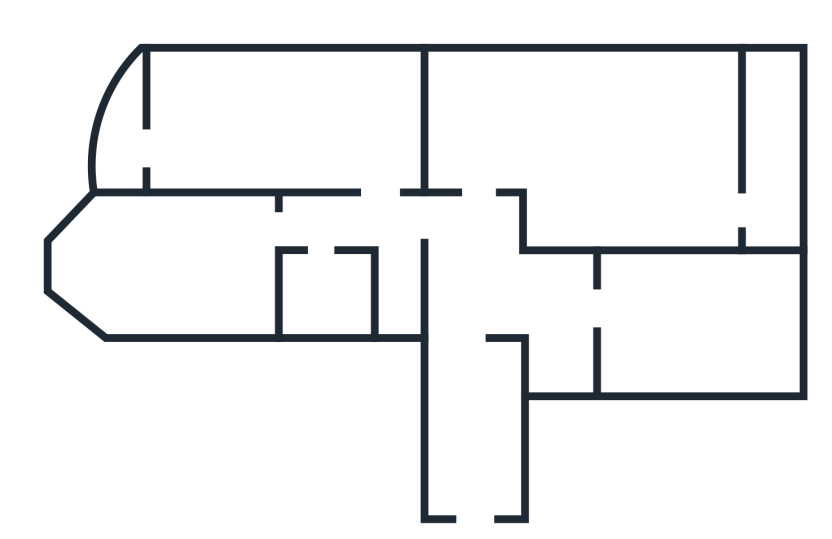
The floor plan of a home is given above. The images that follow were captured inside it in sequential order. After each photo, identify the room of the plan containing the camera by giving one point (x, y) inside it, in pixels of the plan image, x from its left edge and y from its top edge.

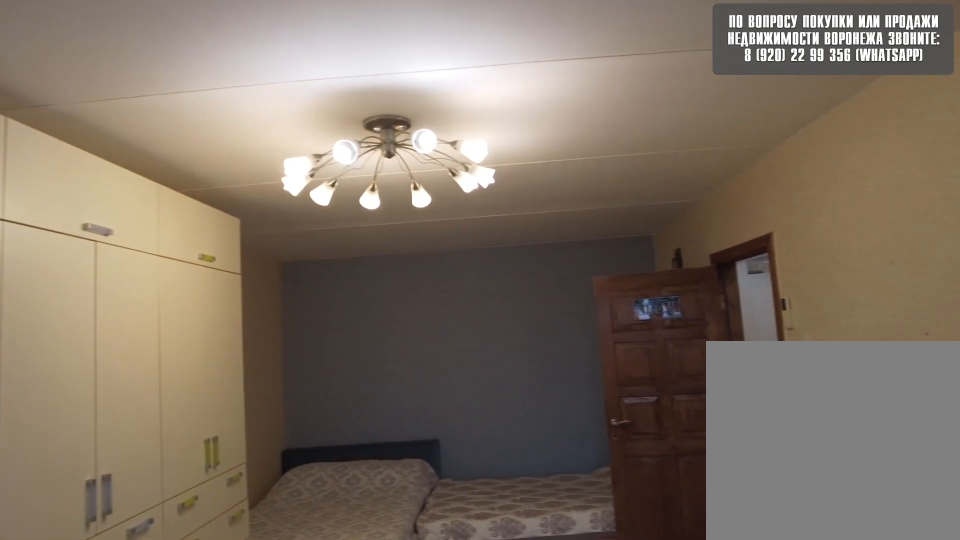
(342, 131)
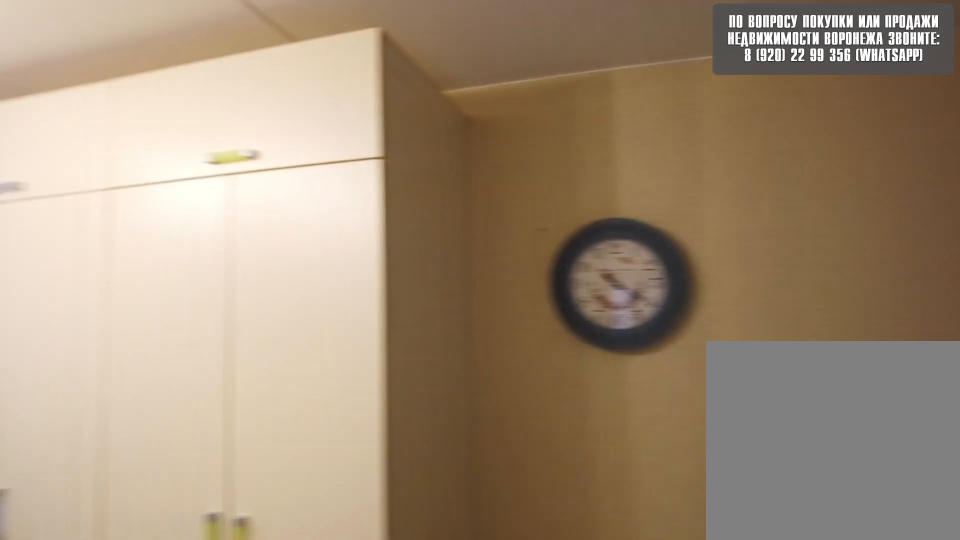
(342, 131)
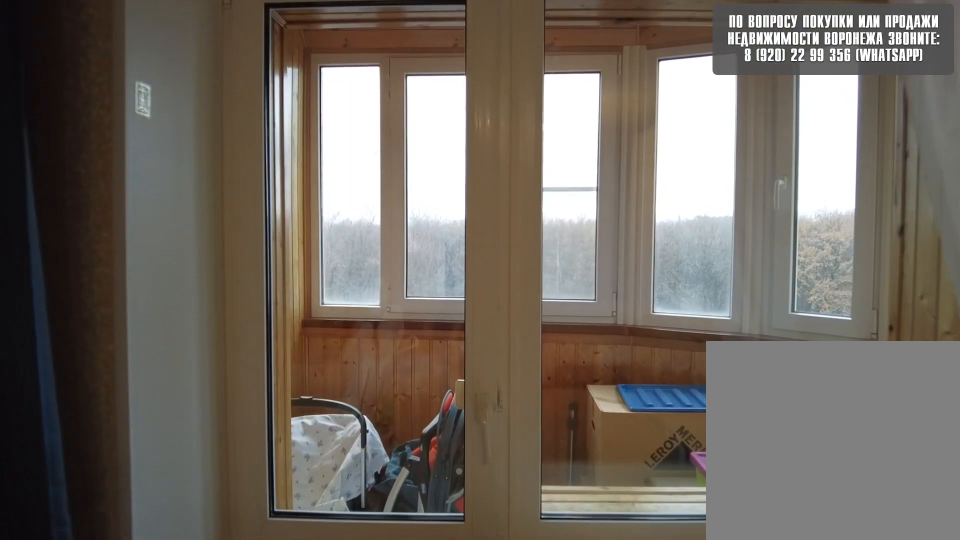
(202, 135)
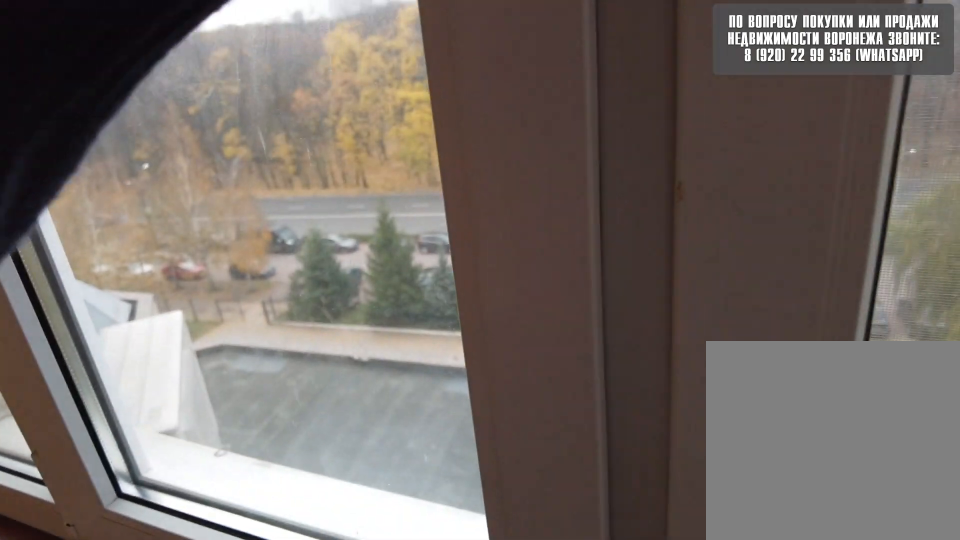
(129, 138)
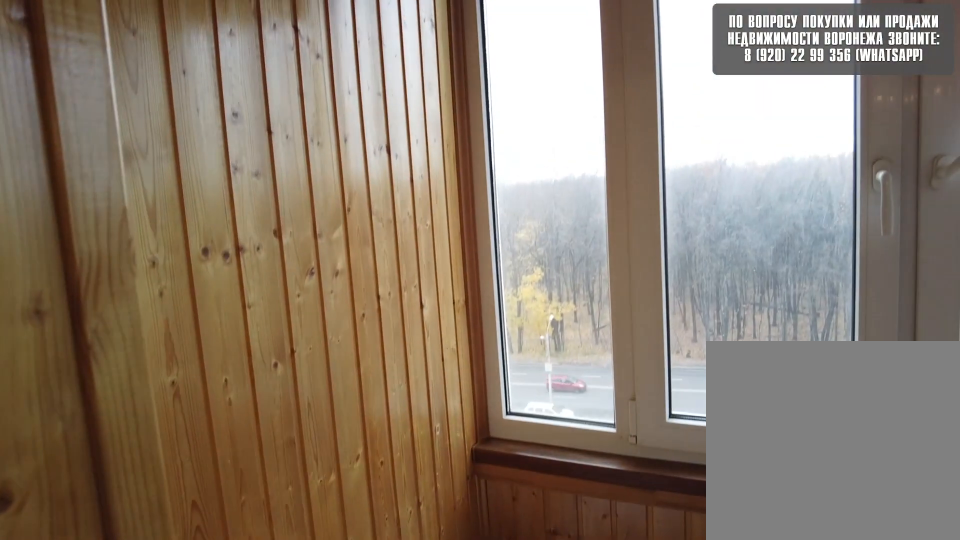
(129, 138)
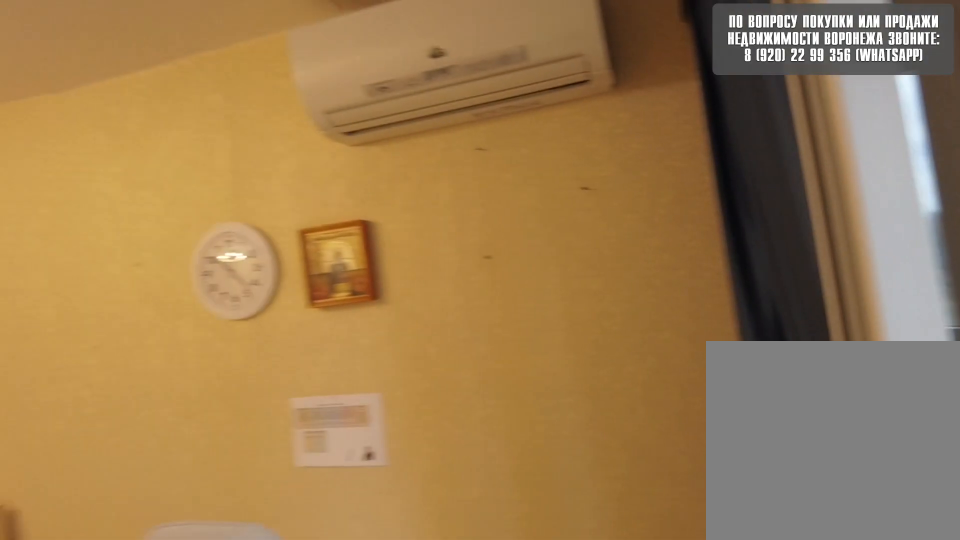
(193, 145)
